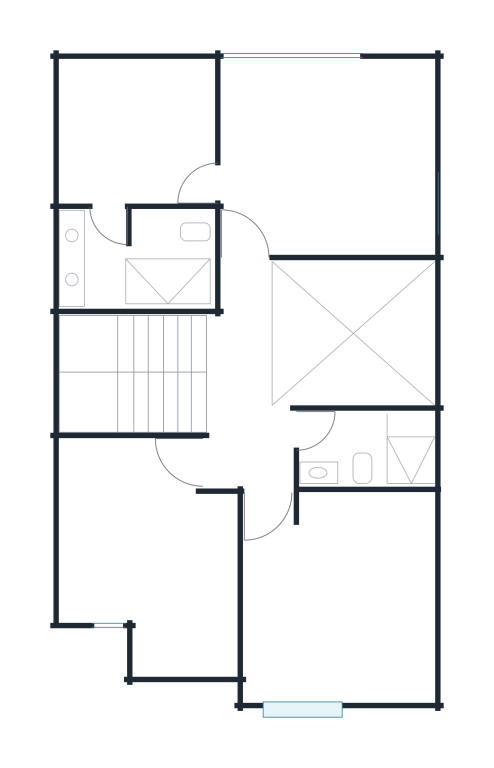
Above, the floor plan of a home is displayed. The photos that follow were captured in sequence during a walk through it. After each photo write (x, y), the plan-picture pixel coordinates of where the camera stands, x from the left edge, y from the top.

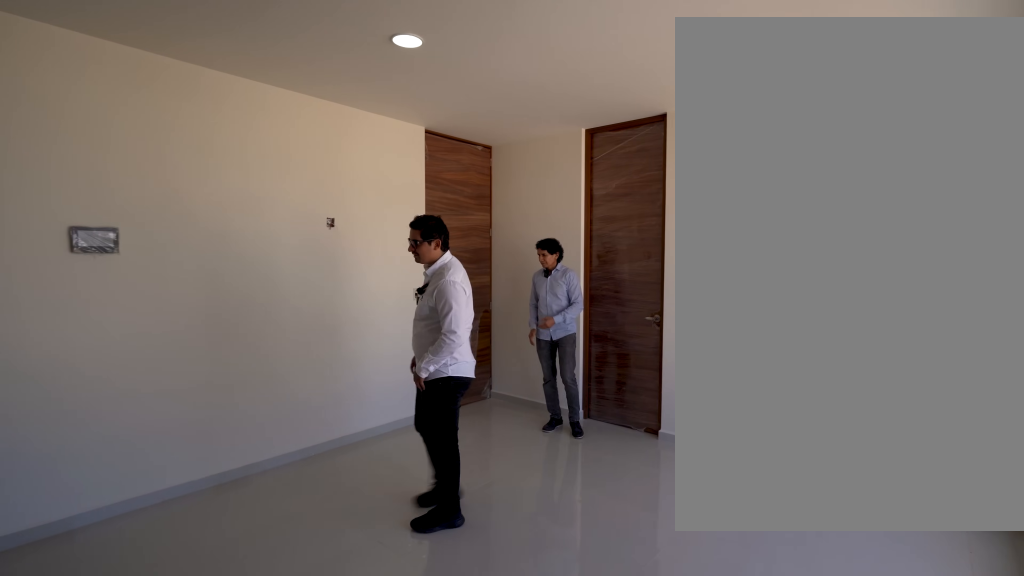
(396, 155)
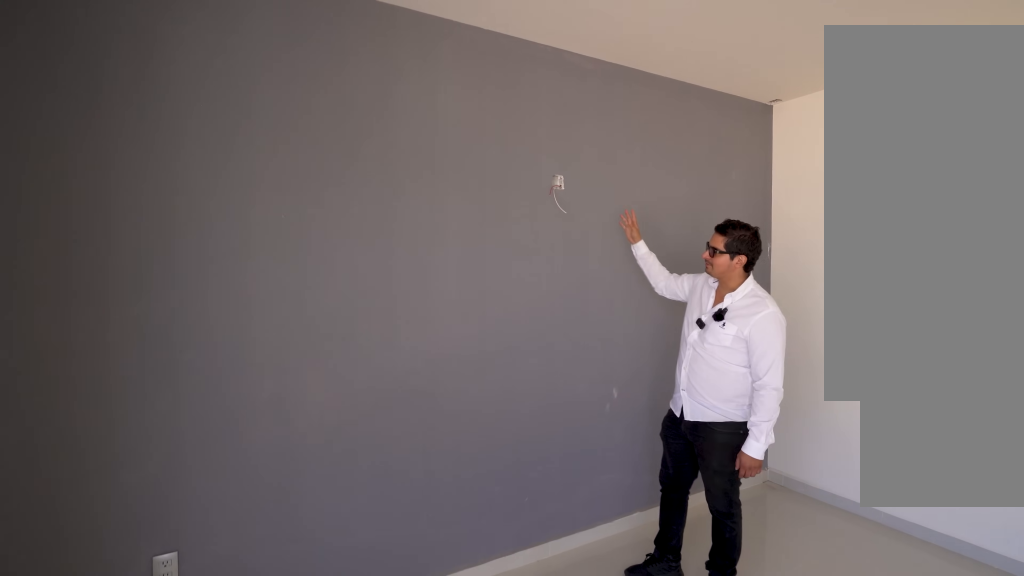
(275, 157)
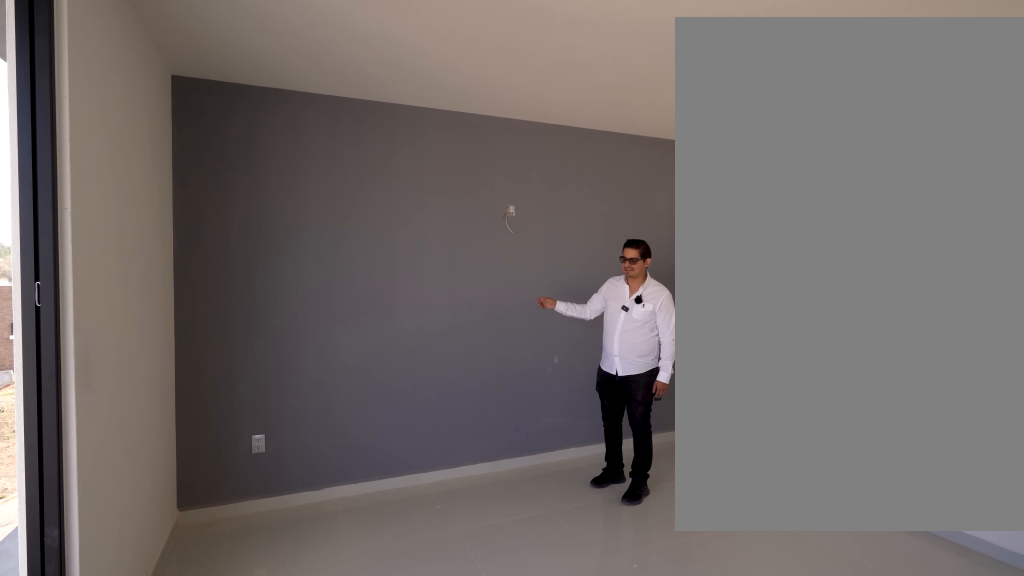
(275, 156)
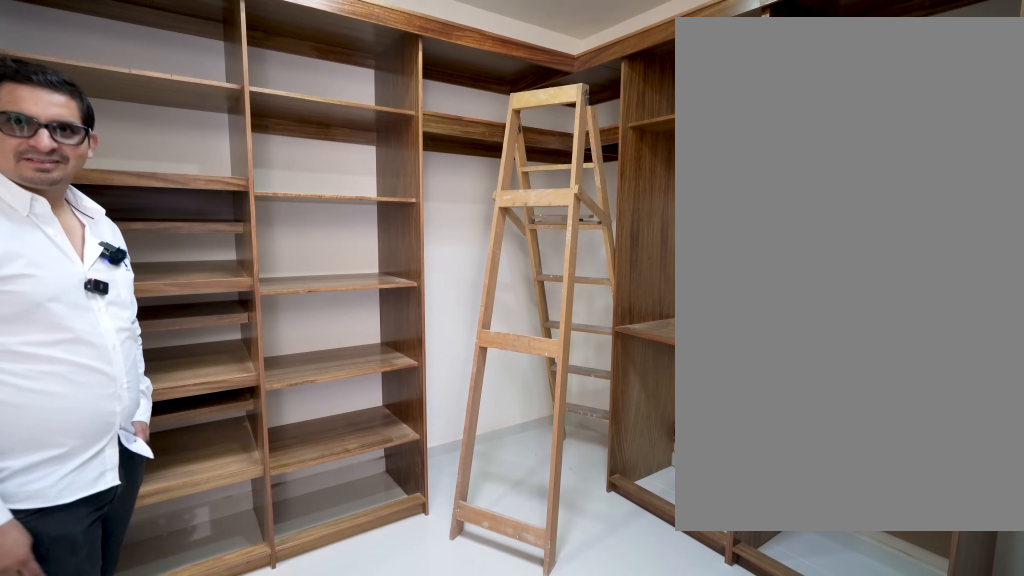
(134, 180)
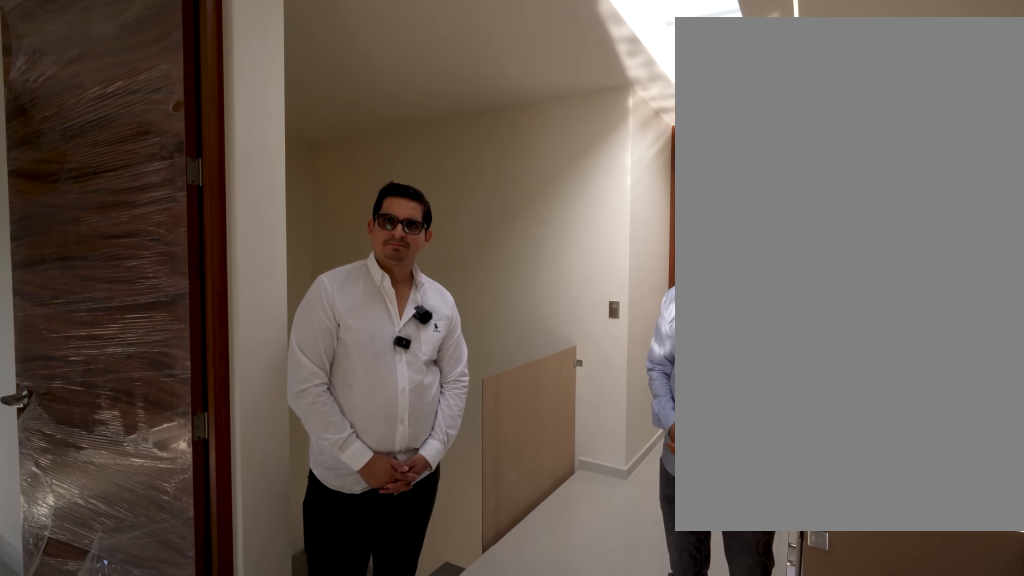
(268, 506)
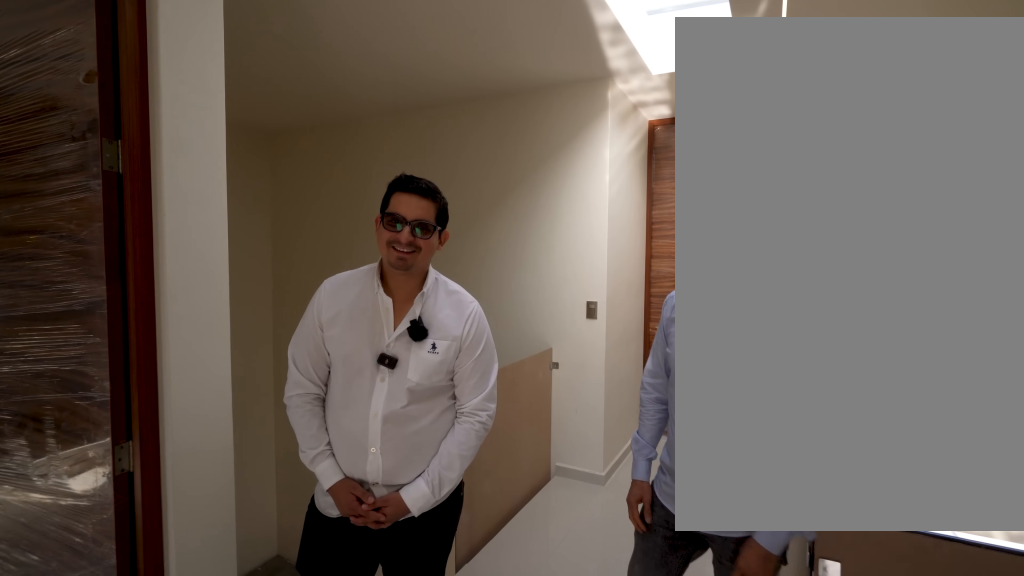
(268, 506)
